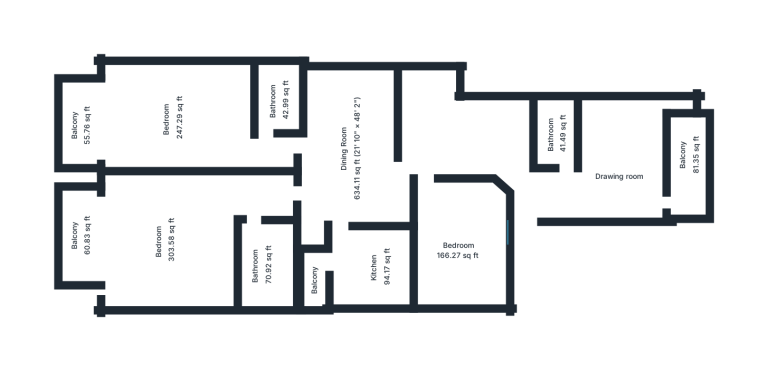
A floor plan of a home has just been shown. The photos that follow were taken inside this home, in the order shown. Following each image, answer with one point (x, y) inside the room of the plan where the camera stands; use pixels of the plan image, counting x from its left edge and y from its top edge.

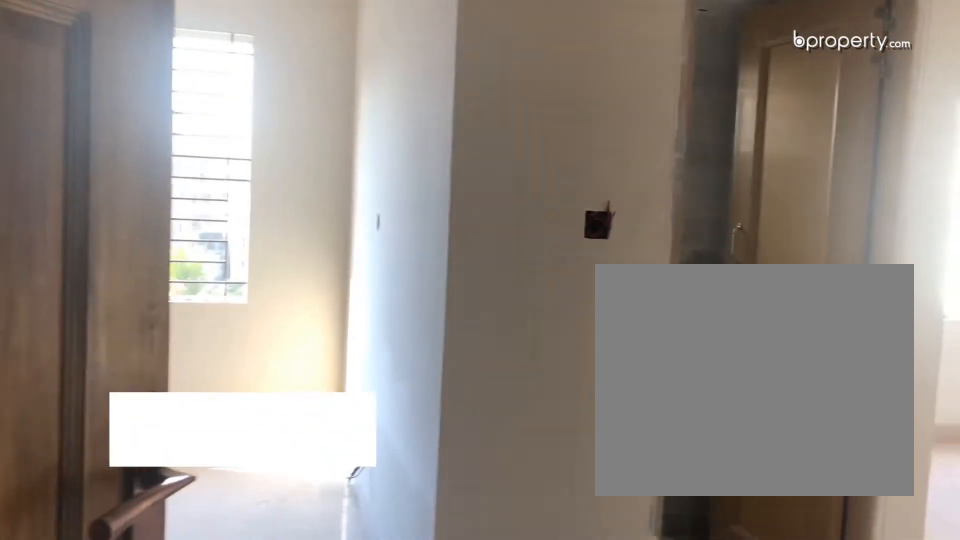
(604, 206)
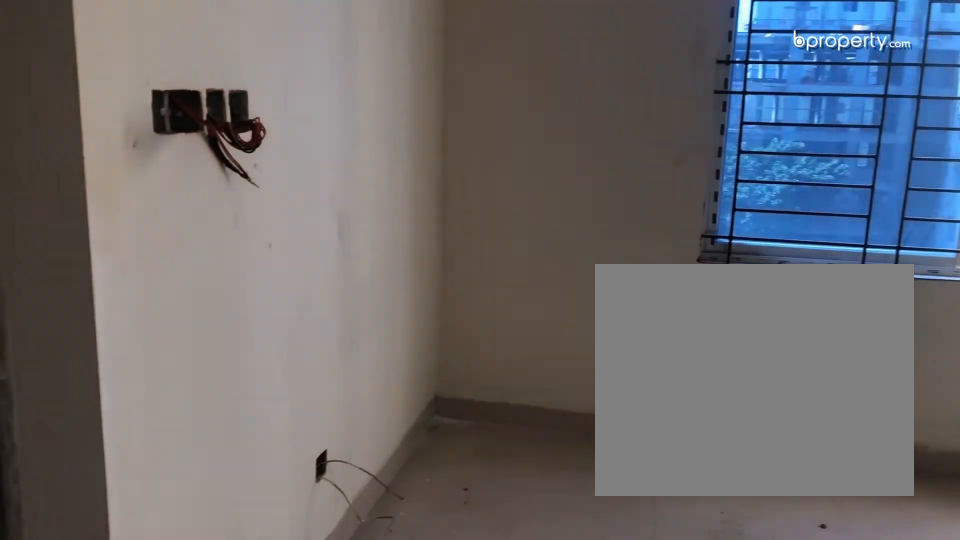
(604, 206)
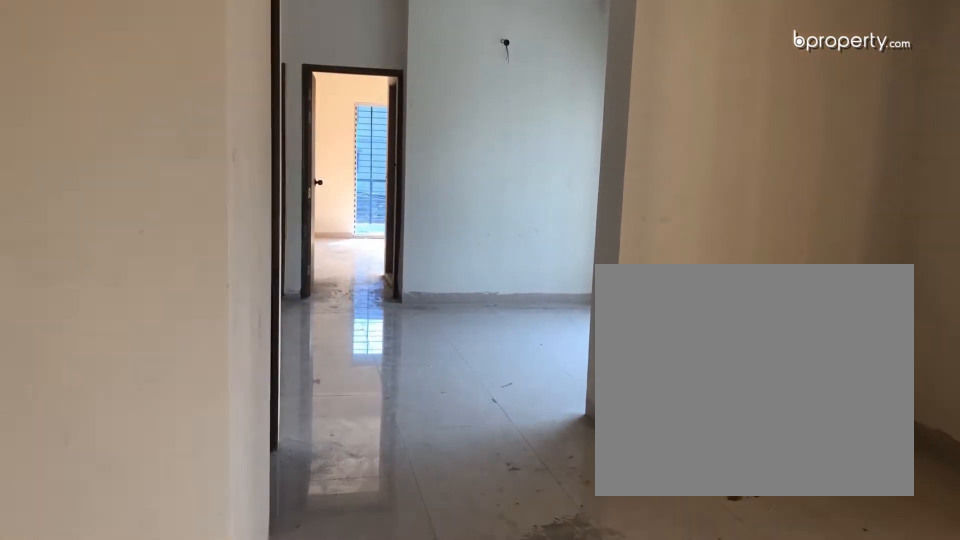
(469, 134)
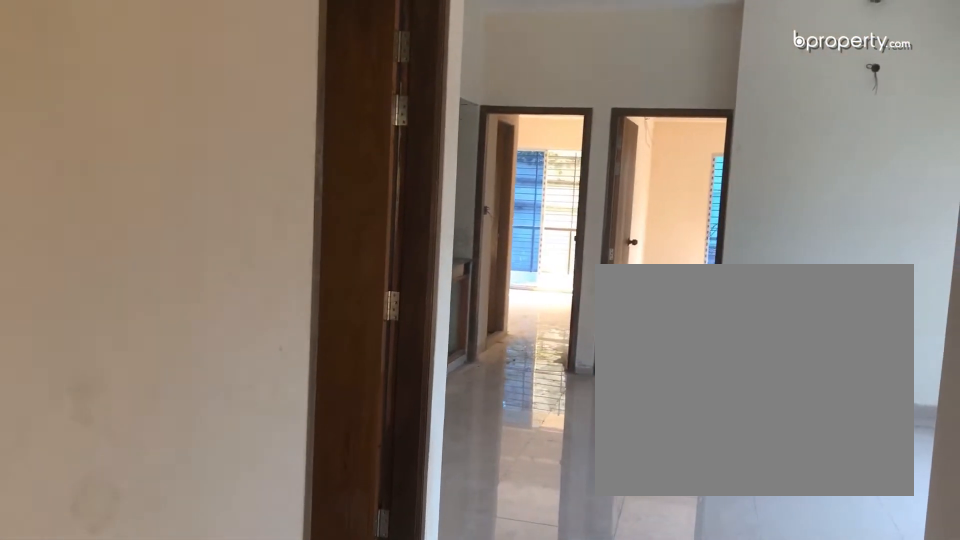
(347, 149)
